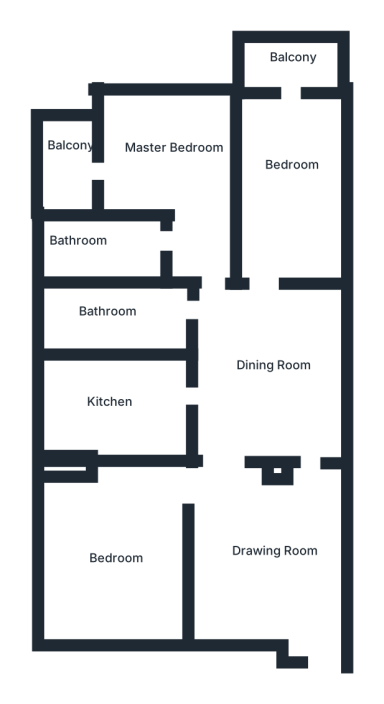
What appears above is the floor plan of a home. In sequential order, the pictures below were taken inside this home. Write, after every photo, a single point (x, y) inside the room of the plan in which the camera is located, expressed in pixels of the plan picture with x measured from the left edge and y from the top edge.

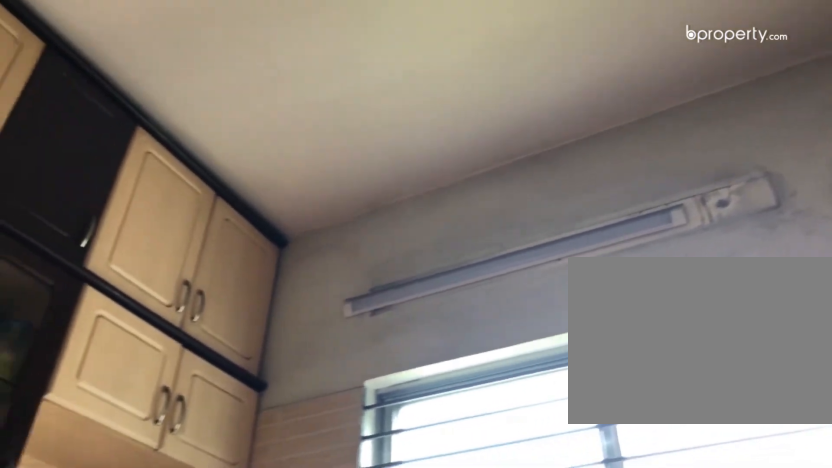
(128, 402)
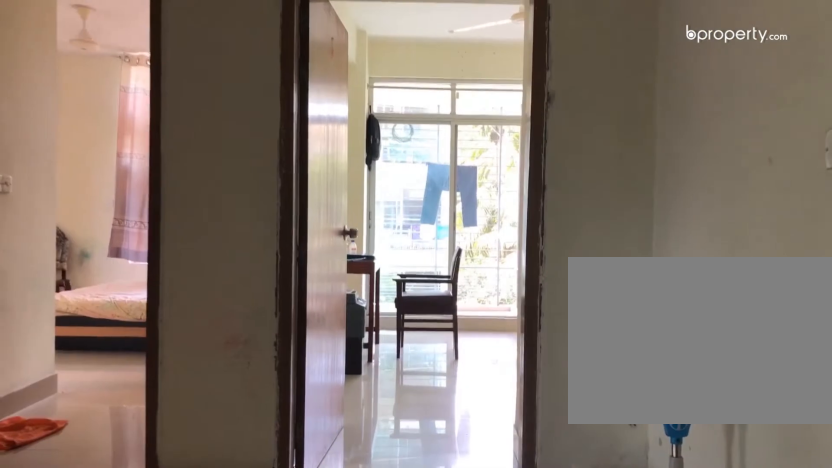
(262, 318)
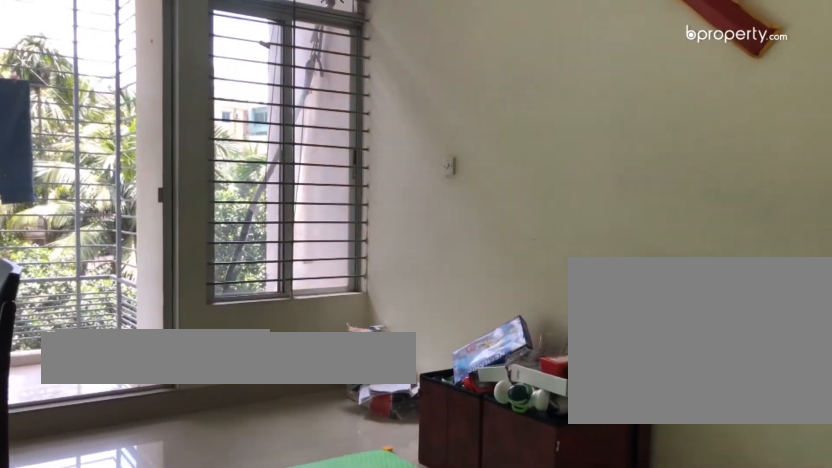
(289, 195)
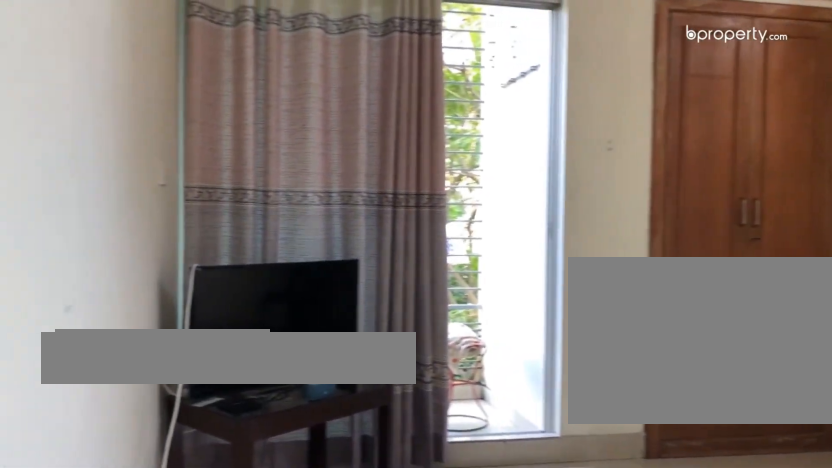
(189, 169)
